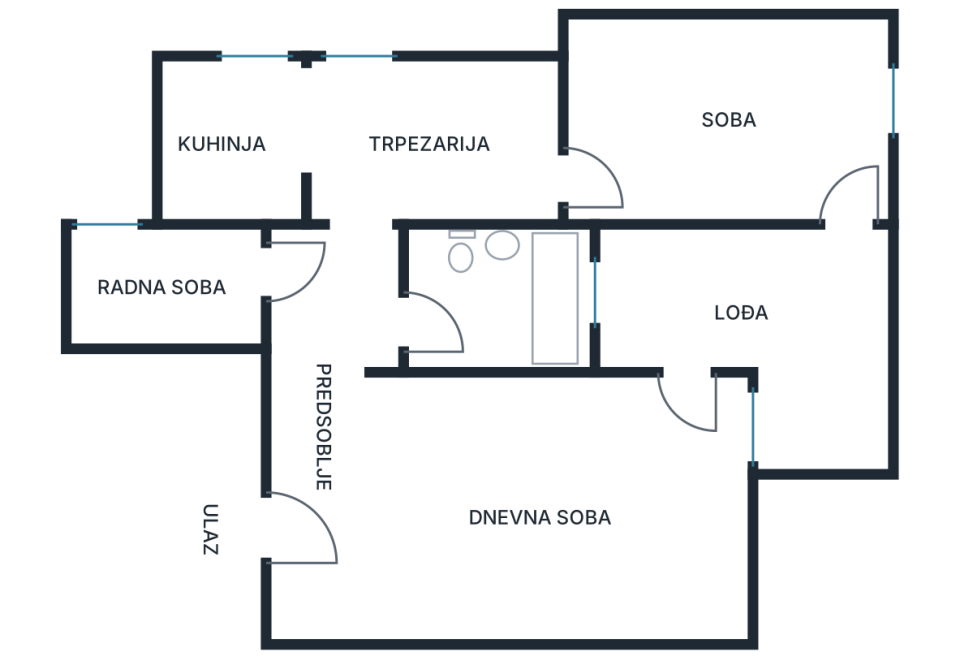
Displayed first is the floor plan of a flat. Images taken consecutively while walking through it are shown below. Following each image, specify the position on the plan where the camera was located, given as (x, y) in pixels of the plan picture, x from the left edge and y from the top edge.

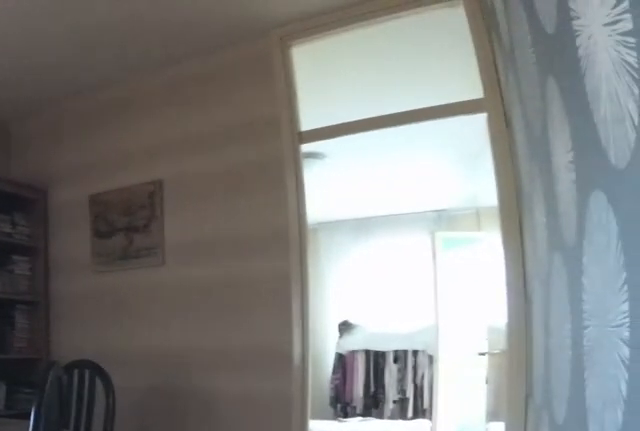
(326, 209)
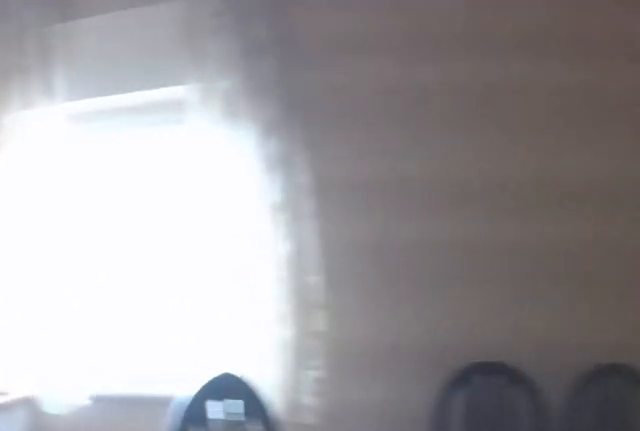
(367, 193)
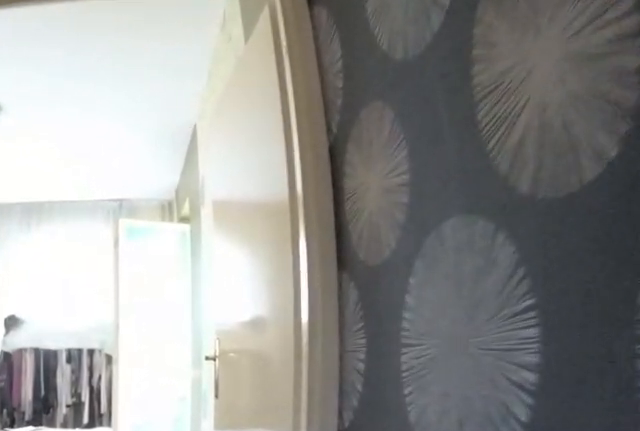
(461, 151)
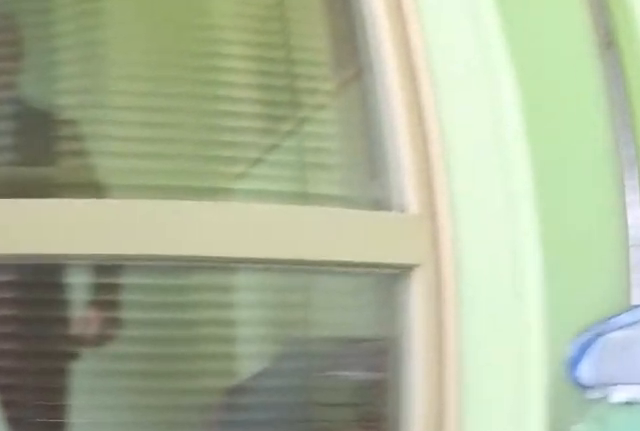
(667, 259)
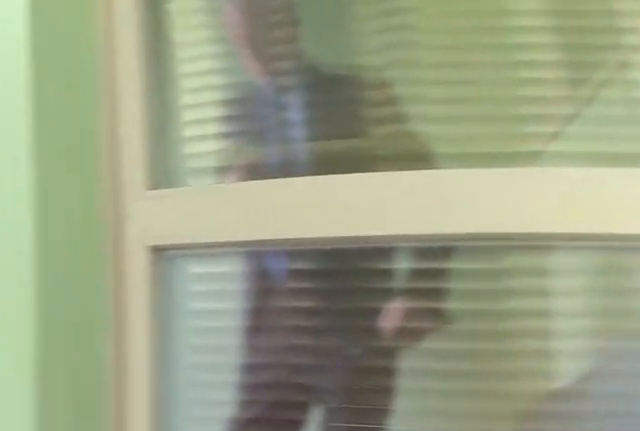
(648, 261)
